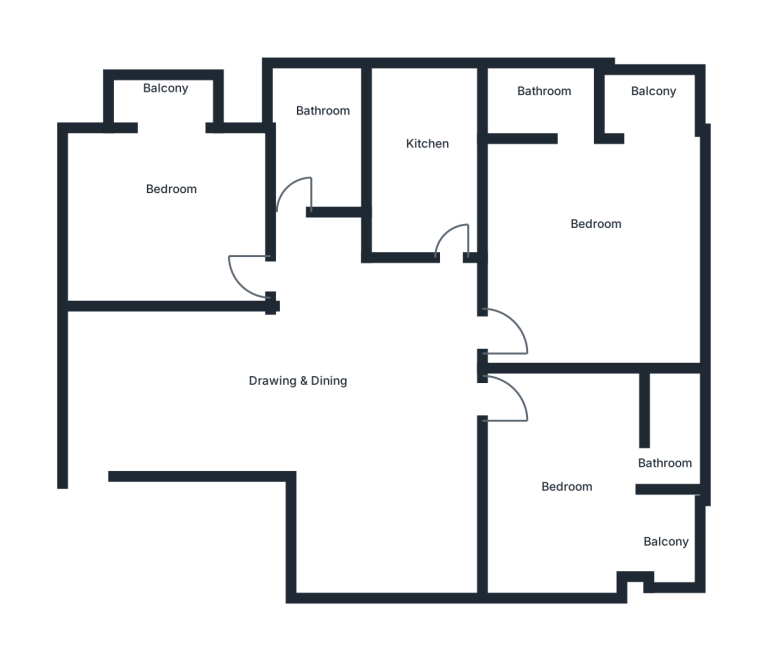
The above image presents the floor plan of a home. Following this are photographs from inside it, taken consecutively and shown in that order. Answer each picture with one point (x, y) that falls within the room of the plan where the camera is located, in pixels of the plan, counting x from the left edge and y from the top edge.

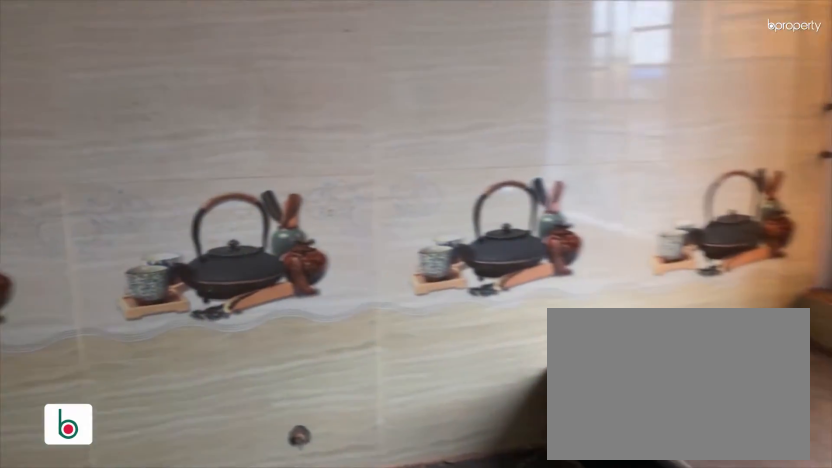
(429, 159)
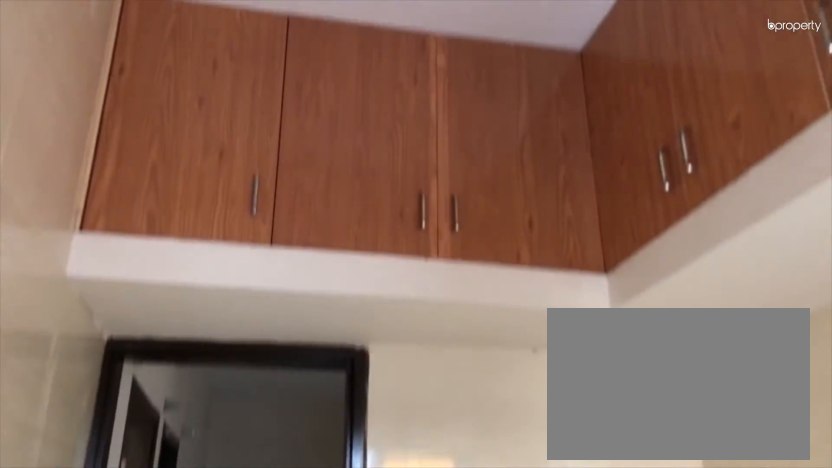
(429, 159)
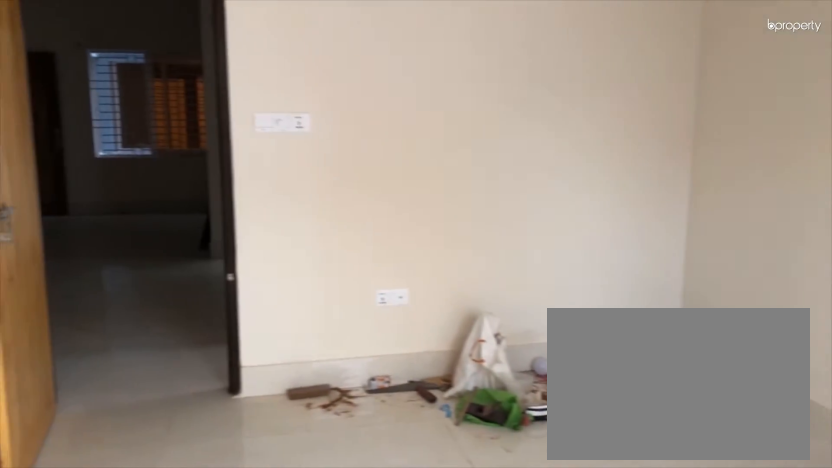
(587, 223)
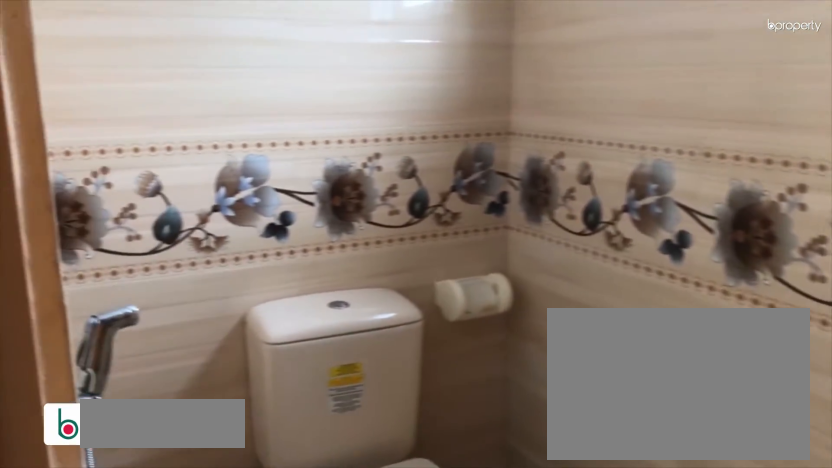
(532, 96)
